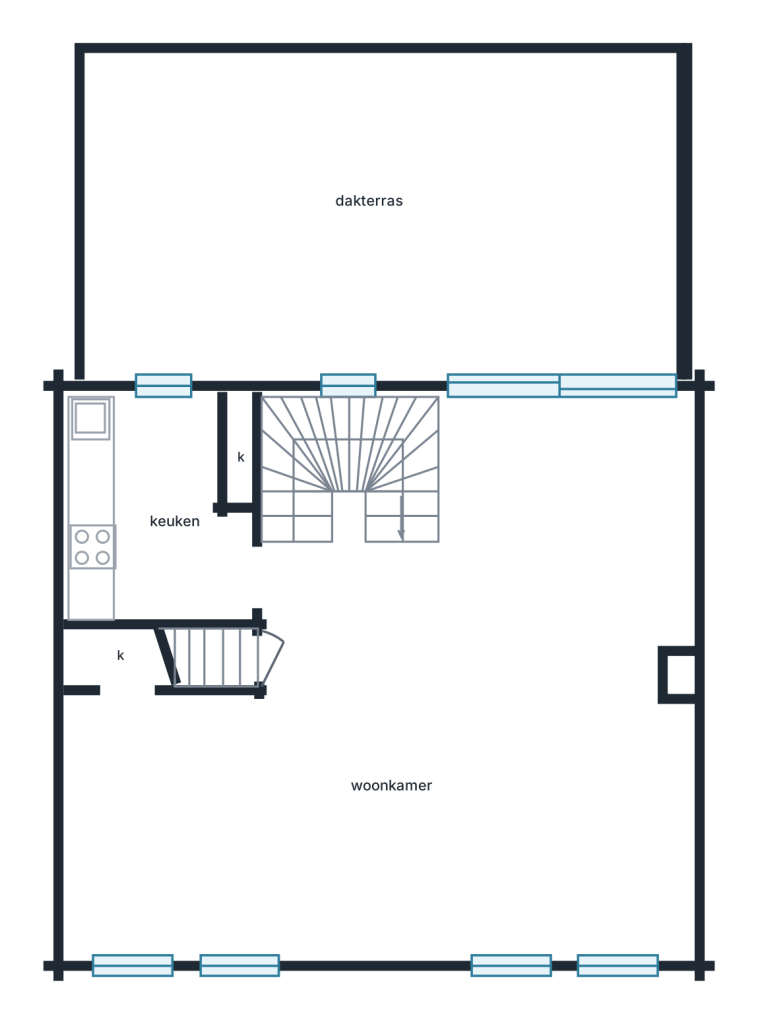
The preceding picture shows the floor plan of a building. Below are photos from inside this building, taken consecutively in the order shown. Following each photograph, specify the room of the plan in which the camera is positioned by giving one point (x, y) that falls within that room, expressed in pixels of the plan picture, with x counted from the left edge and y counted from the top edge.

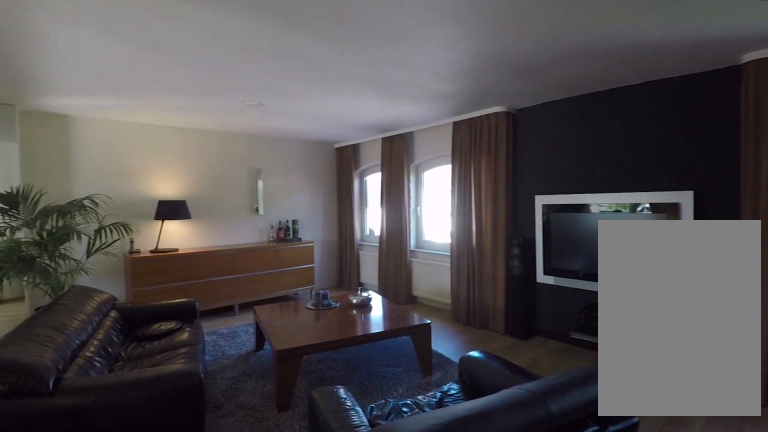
(417, 692)
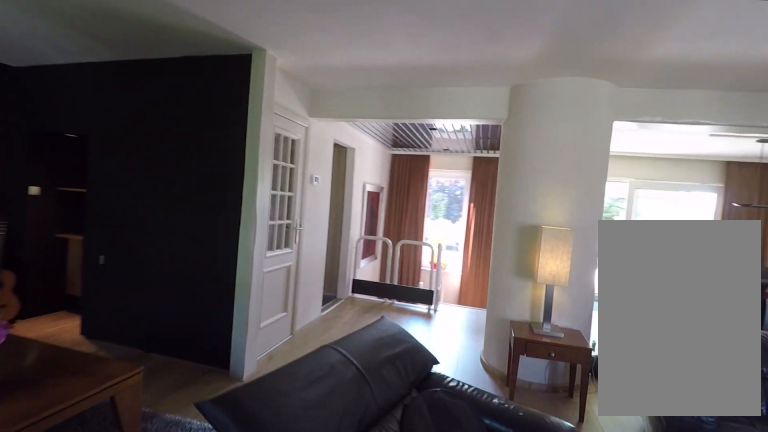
(417, 692)
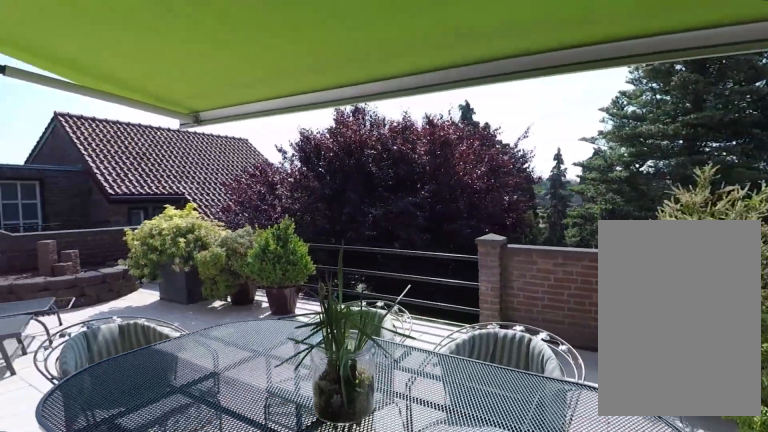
(380, 215)
